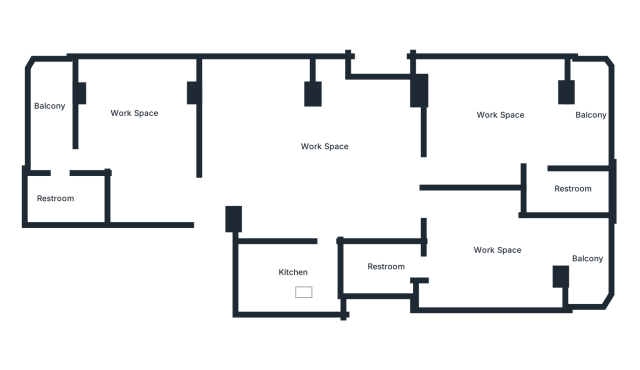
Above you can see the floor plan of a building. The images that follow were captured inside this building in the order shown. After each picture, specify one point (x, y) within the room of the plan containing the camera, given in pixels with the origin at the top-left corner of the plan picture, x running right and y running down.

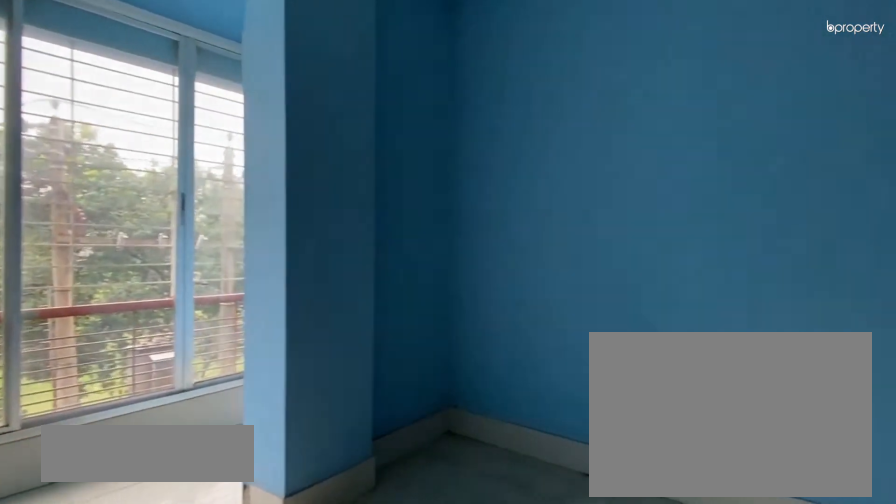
(506, 250)
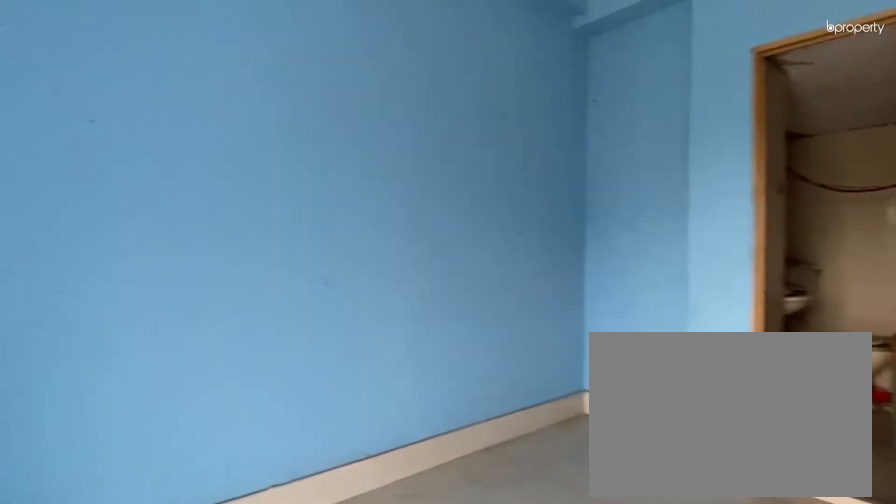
(506, 250)
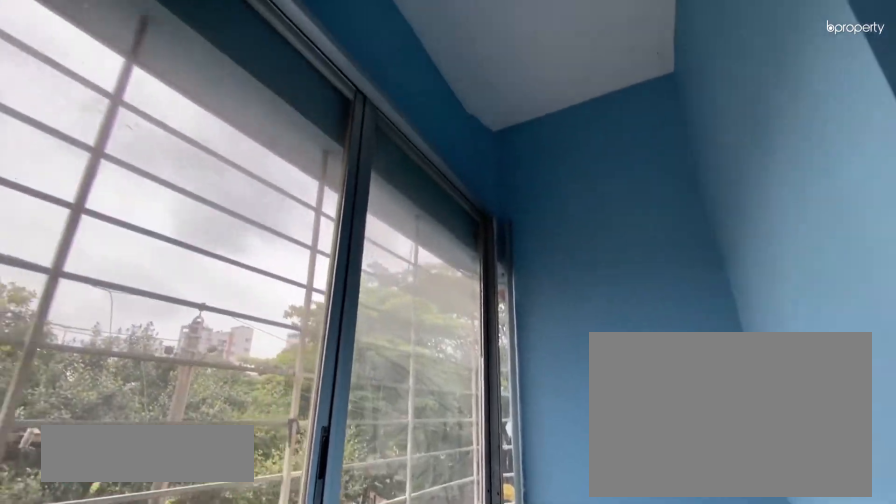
(587, 259)
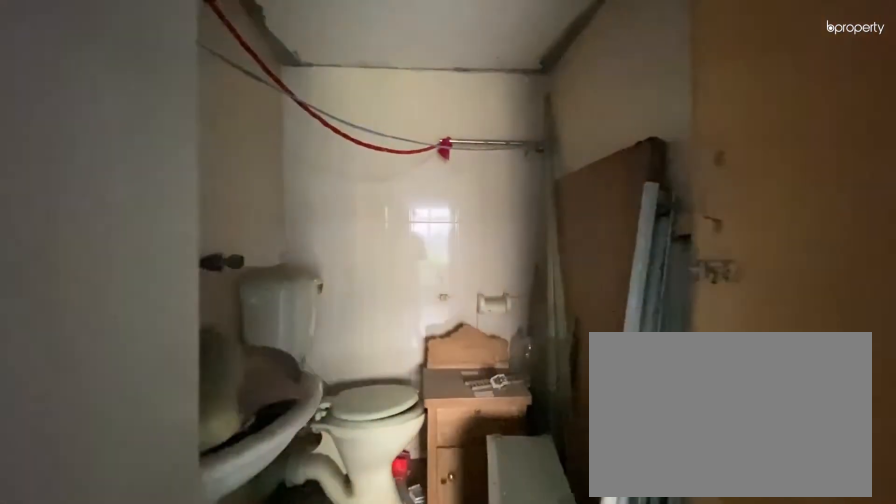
(380, 266)
